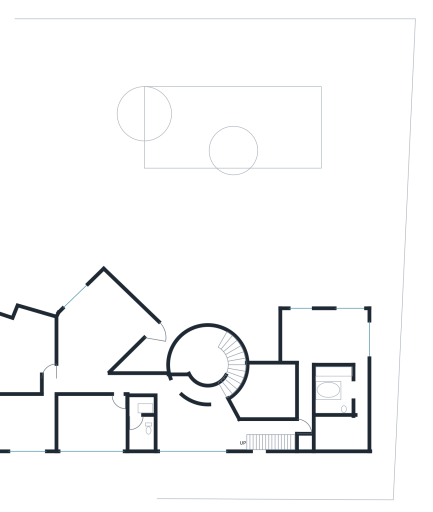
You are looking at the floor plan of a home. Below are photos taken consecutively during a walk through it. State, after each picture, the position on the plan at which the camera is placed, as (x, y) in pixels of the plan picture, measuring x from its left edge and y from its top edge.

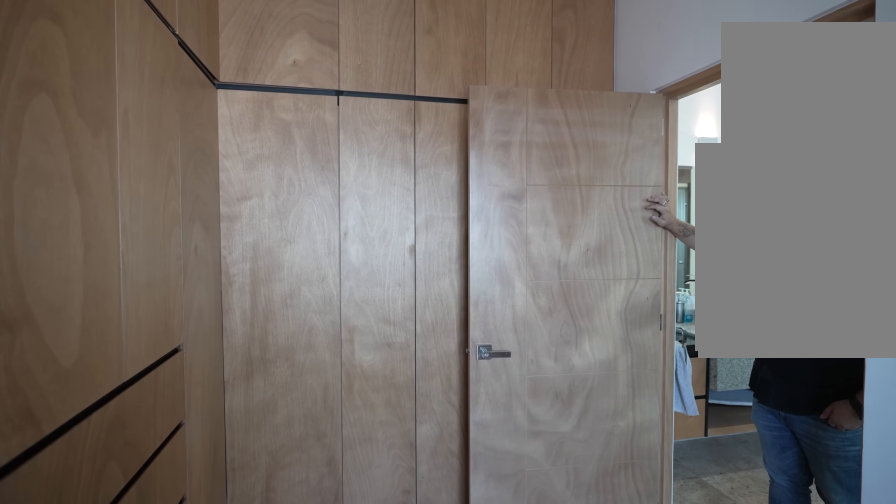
(338, 435)
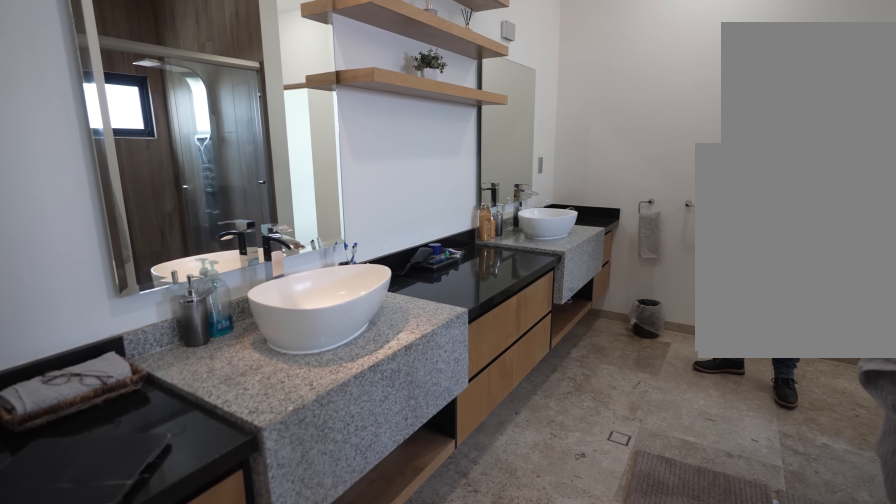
(349, 389)
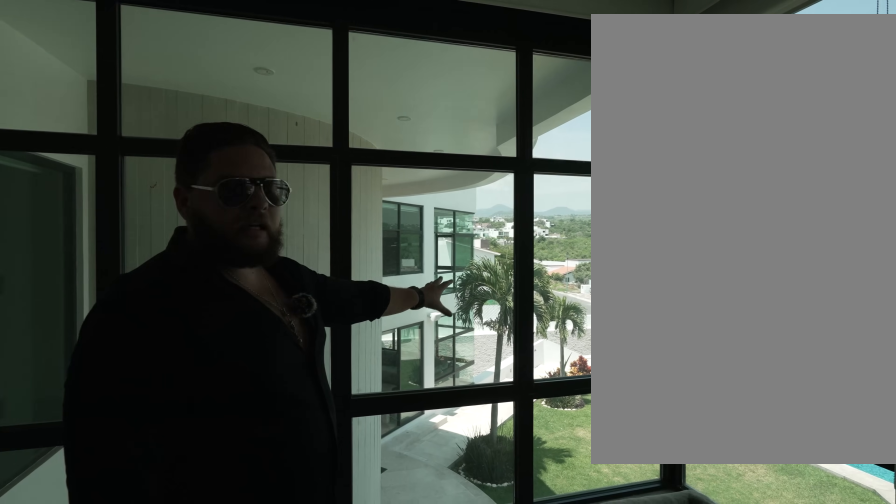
(317, 320)
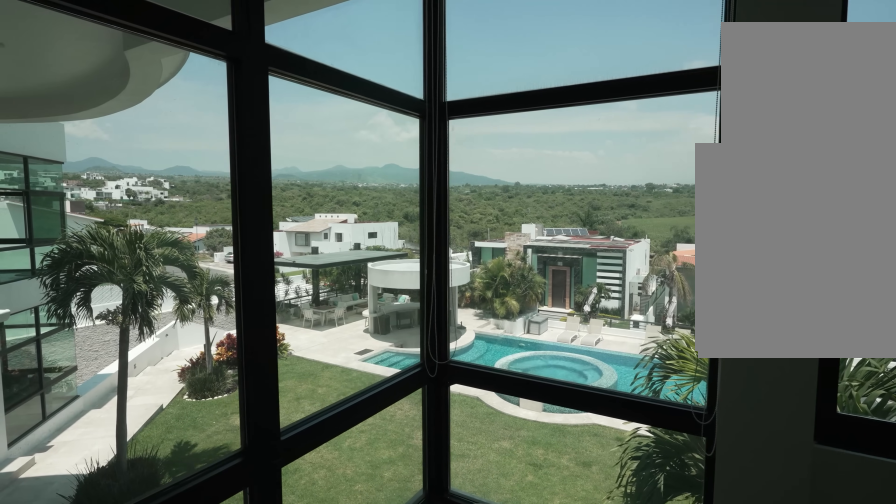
(317, 320)
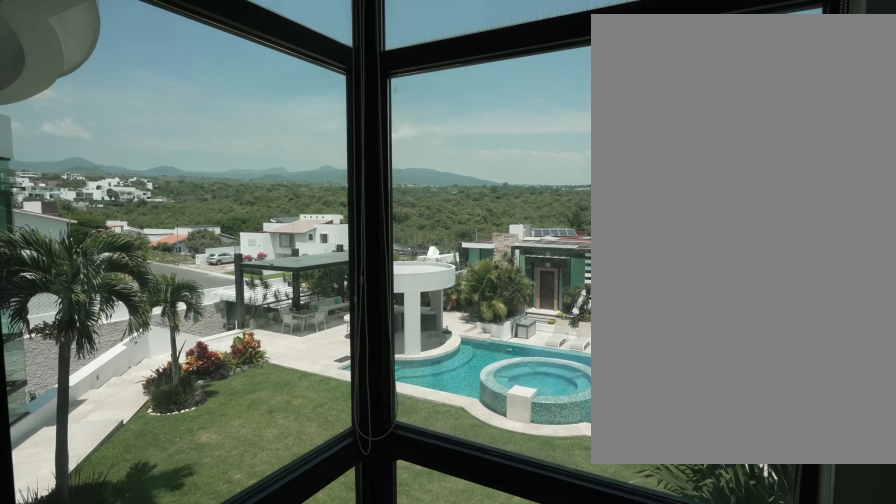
(317, 320)
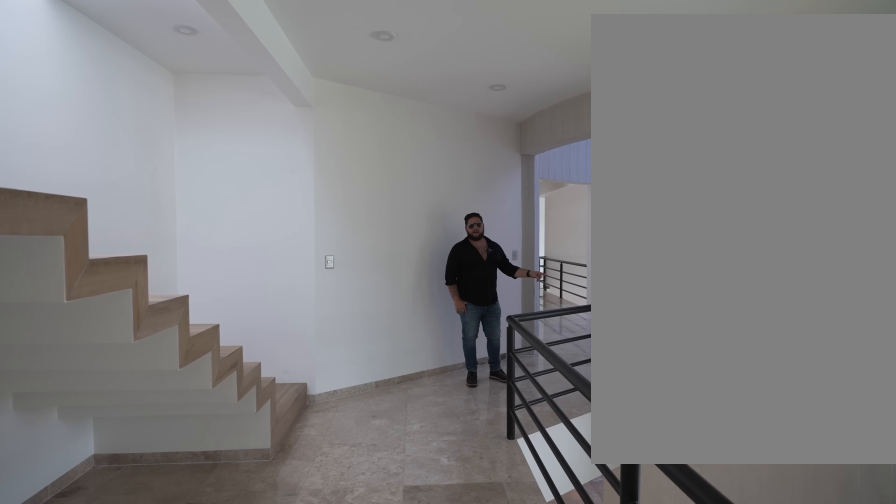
(280, 425)
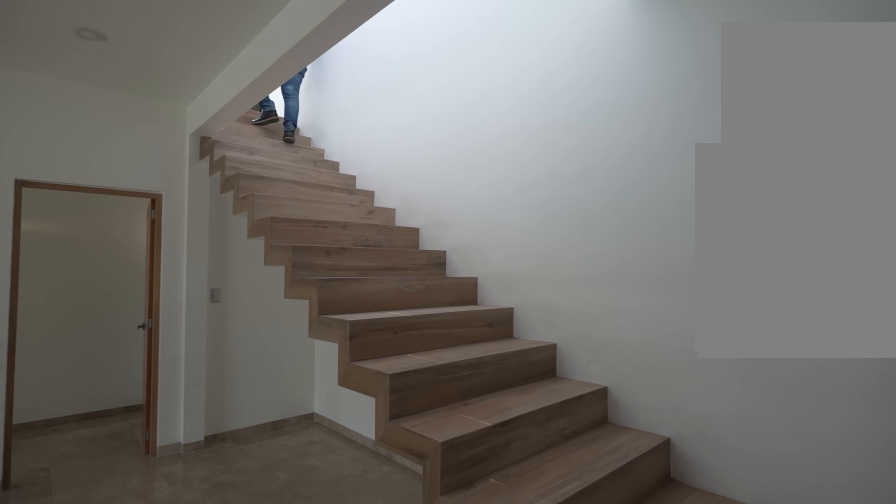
(243, 436)
